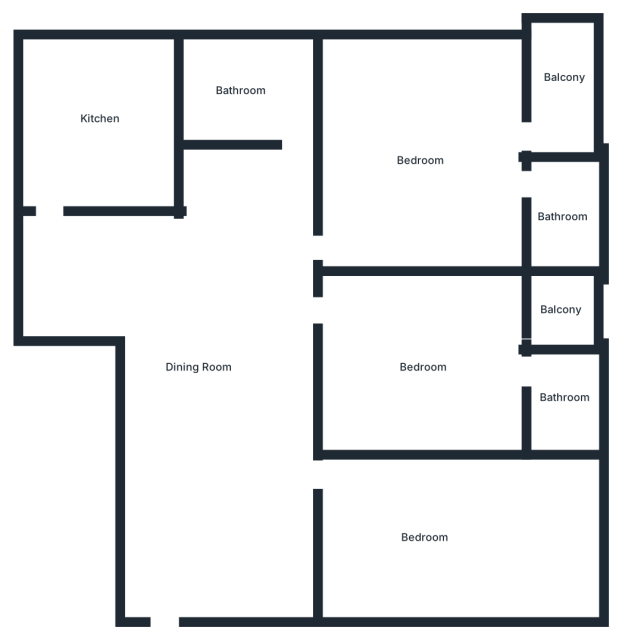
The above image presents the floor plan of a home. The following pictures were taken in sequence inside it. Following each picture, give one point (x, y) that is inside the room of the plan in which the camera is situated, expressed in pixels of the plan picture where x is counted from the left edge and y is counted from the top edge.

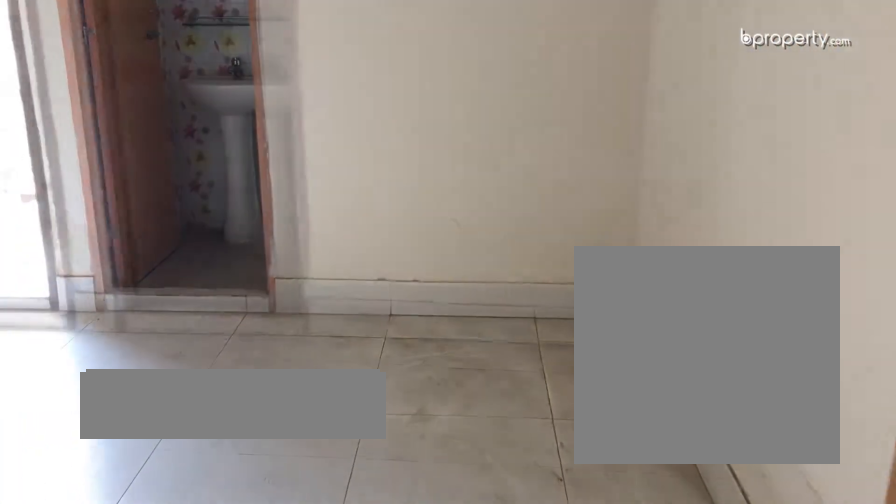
(415, 162)
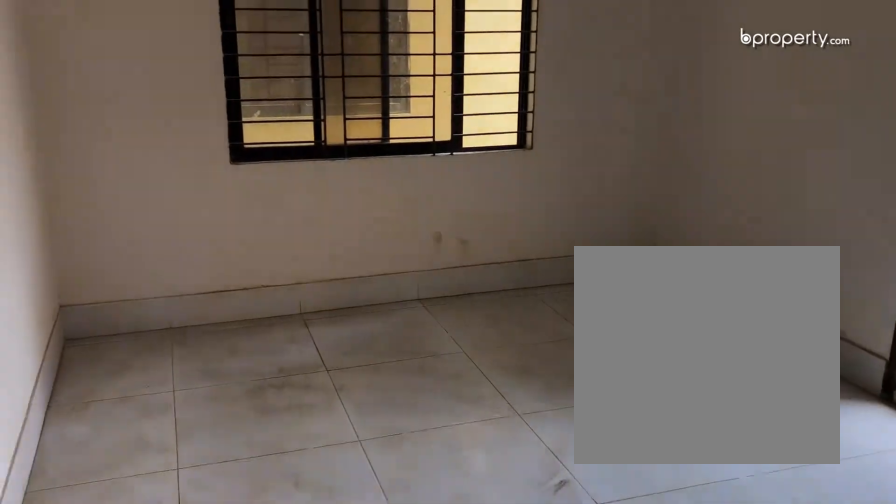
(415, 162)
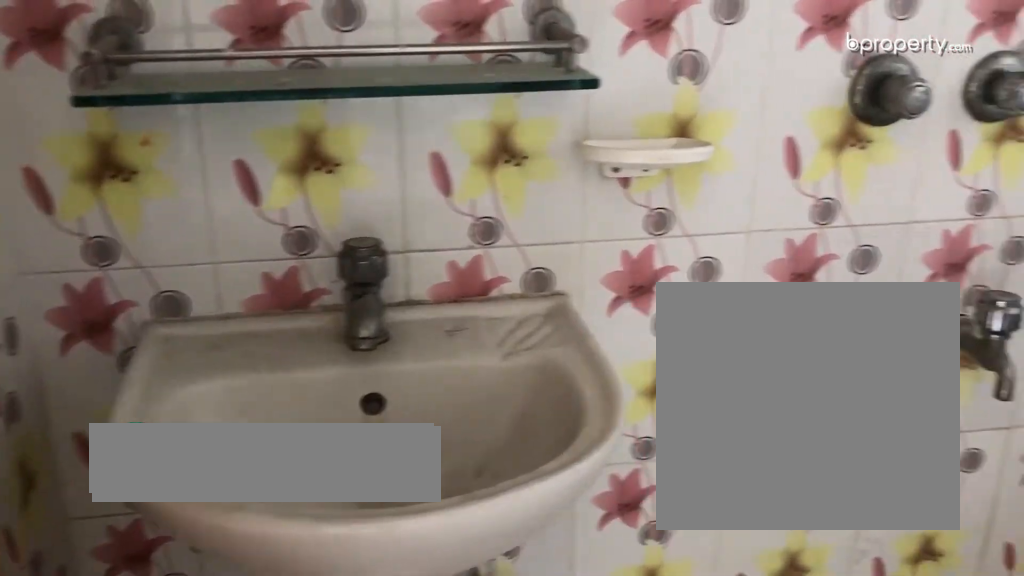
(565, 214)
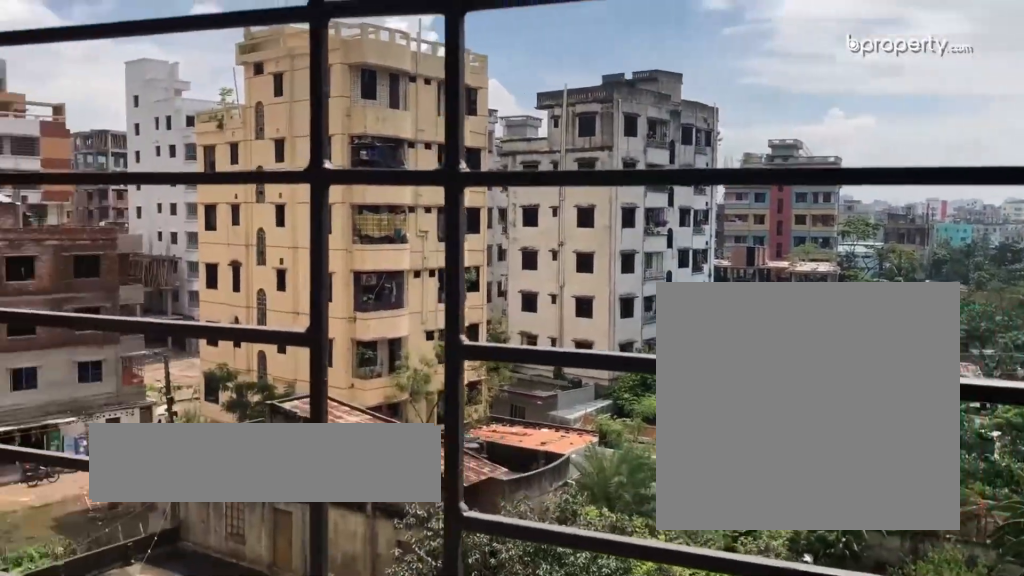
(565, 77)
